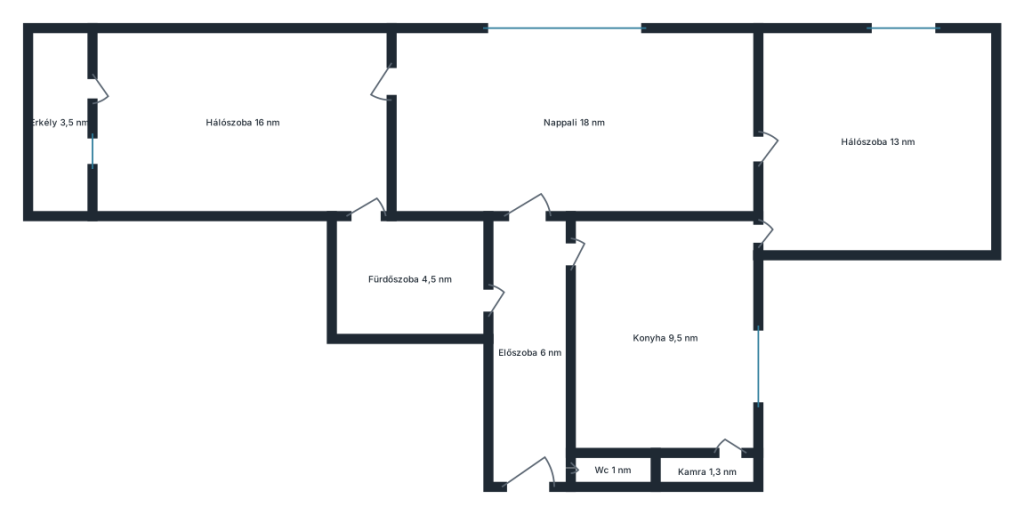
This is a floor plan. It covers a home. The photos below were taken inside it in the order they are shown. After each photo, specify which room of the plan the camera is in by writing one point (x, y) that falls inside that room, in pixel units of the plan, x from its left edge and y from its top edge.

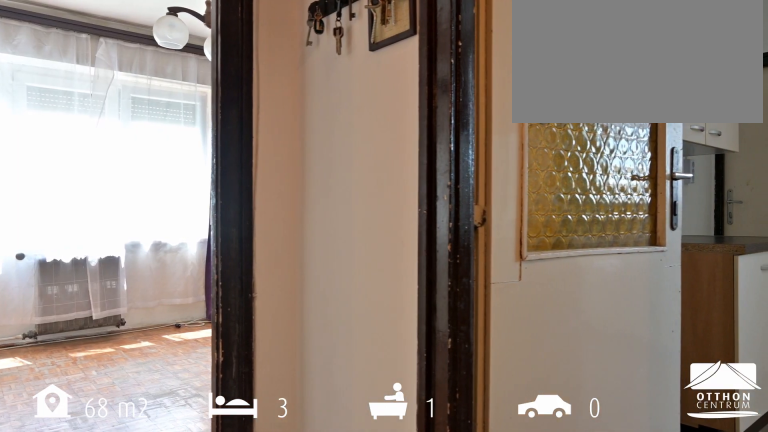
(536, 357)
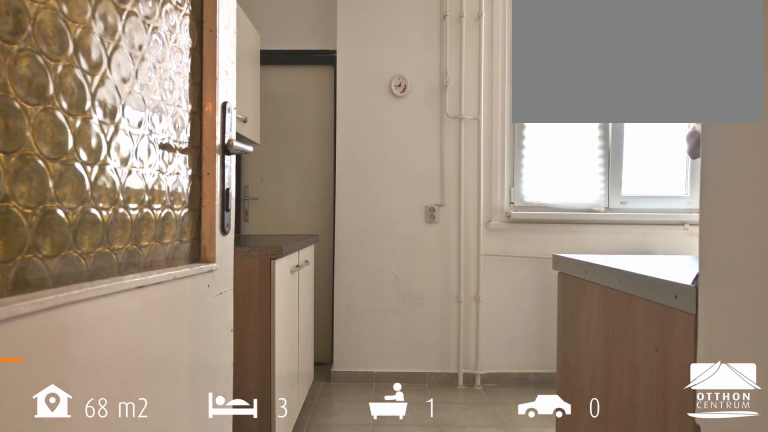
(536, 357)
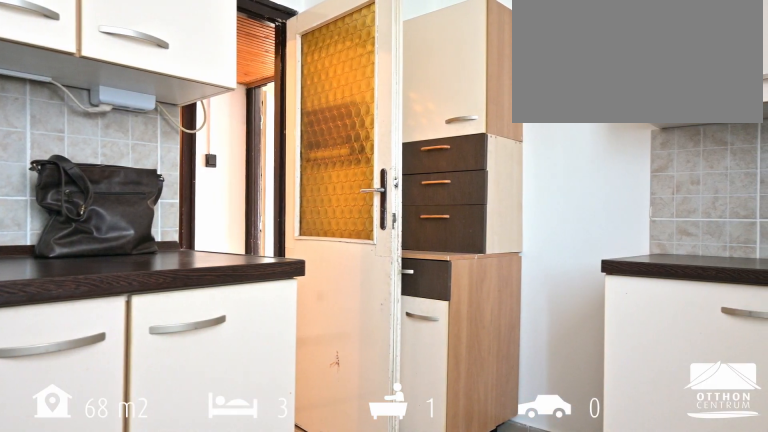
(656, 352)
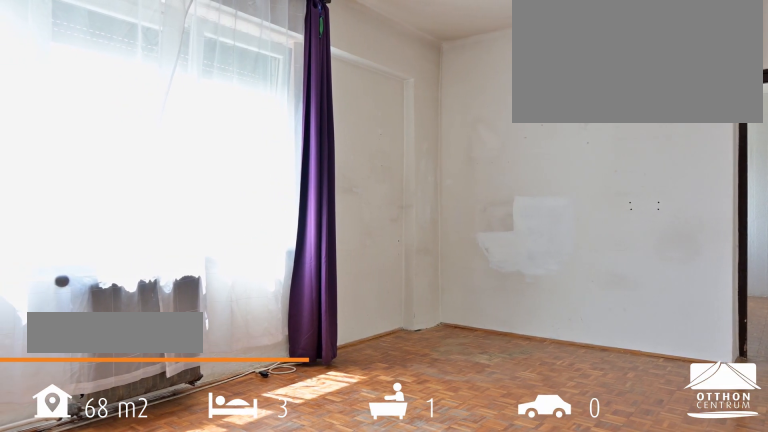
(578, 135)
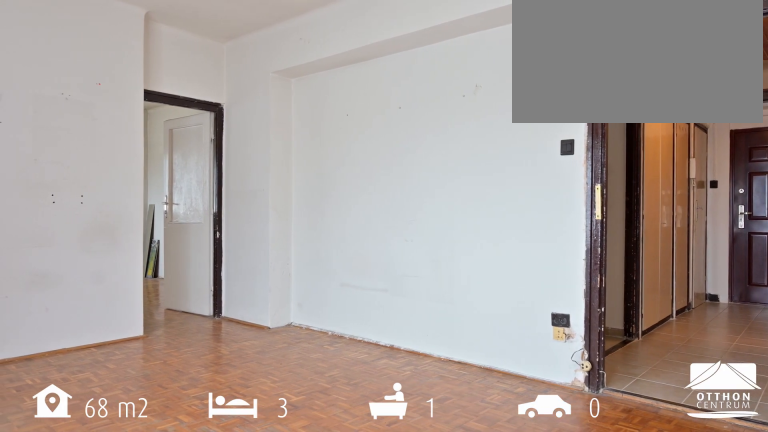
(578, 135)
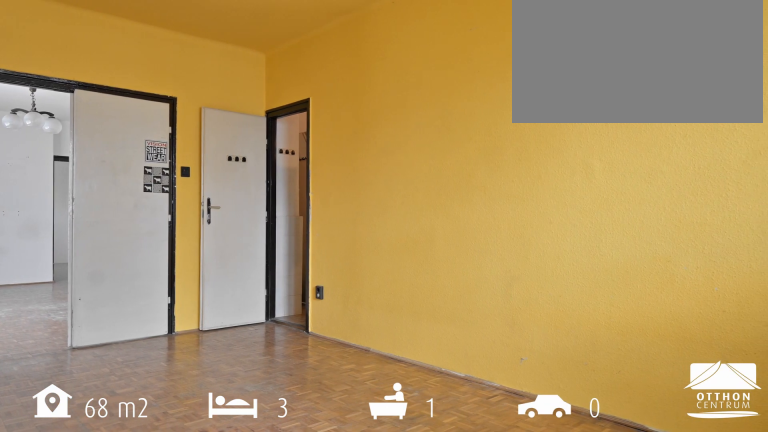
(250, 130)
